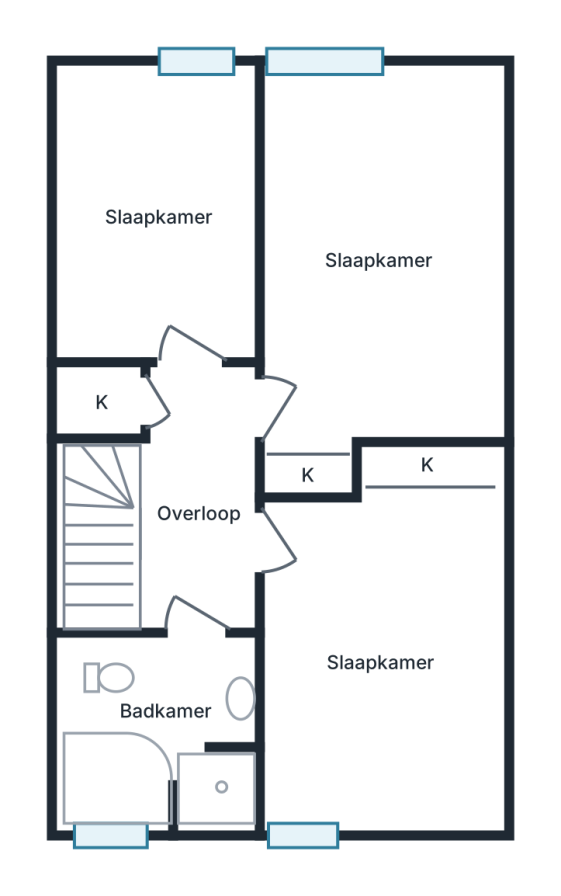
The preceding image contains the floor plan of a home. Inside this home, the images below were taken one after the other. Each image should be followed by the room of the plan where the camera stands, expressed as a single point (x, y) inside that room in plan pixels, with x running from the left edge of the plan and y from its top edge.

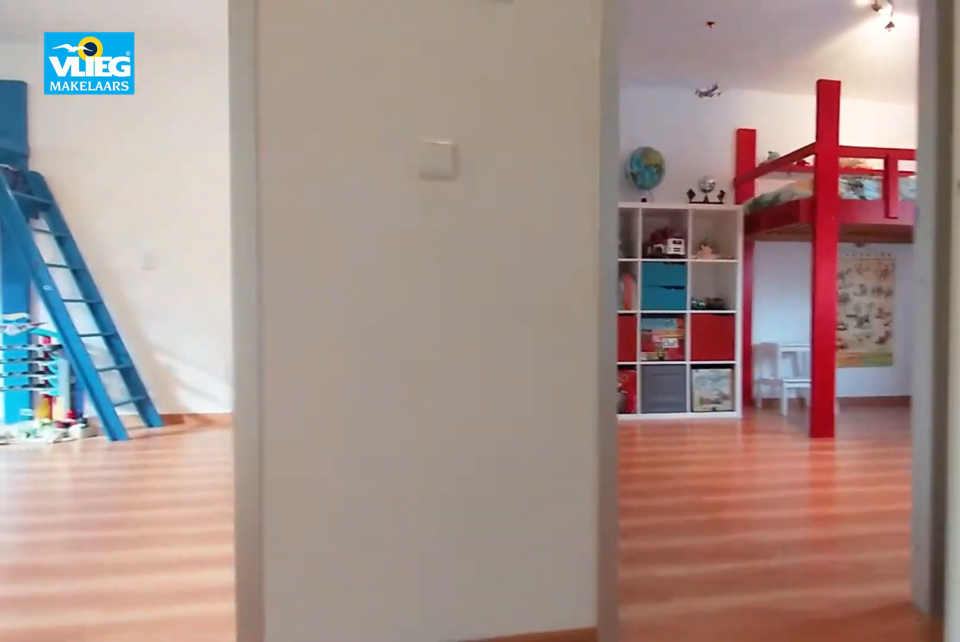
(197, 498)
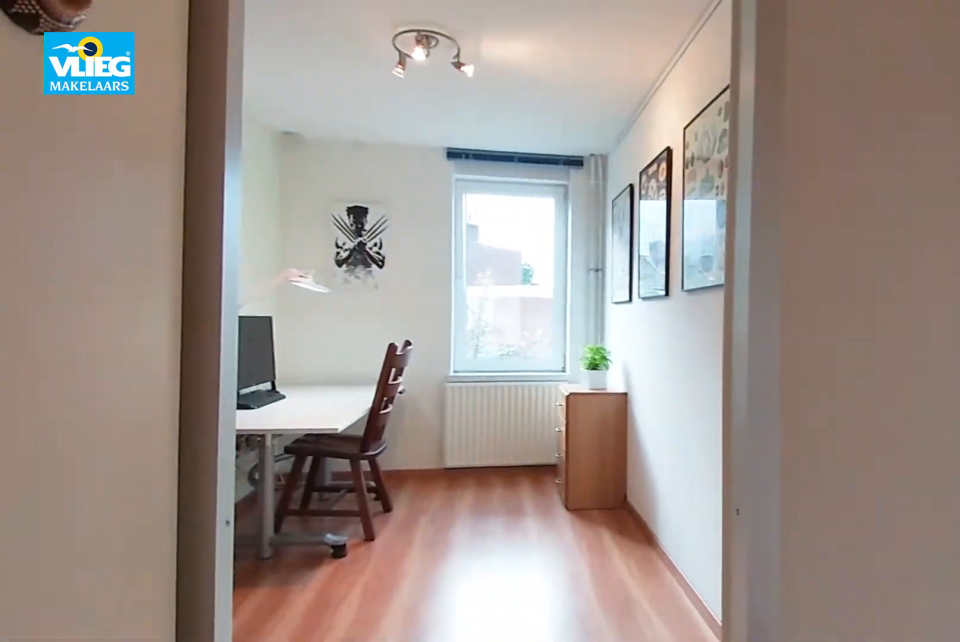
(197, 498)
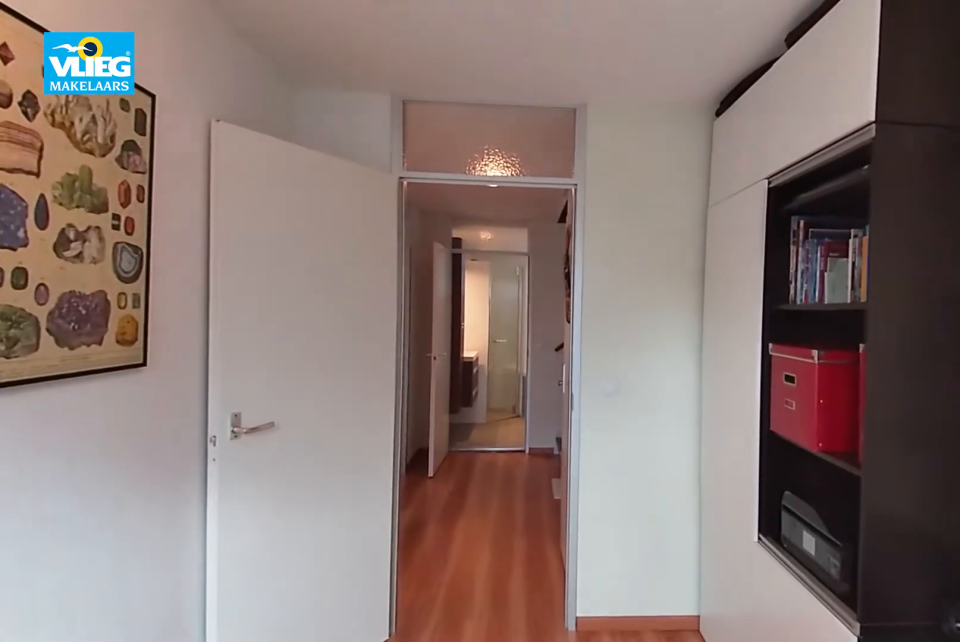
(143, 219)
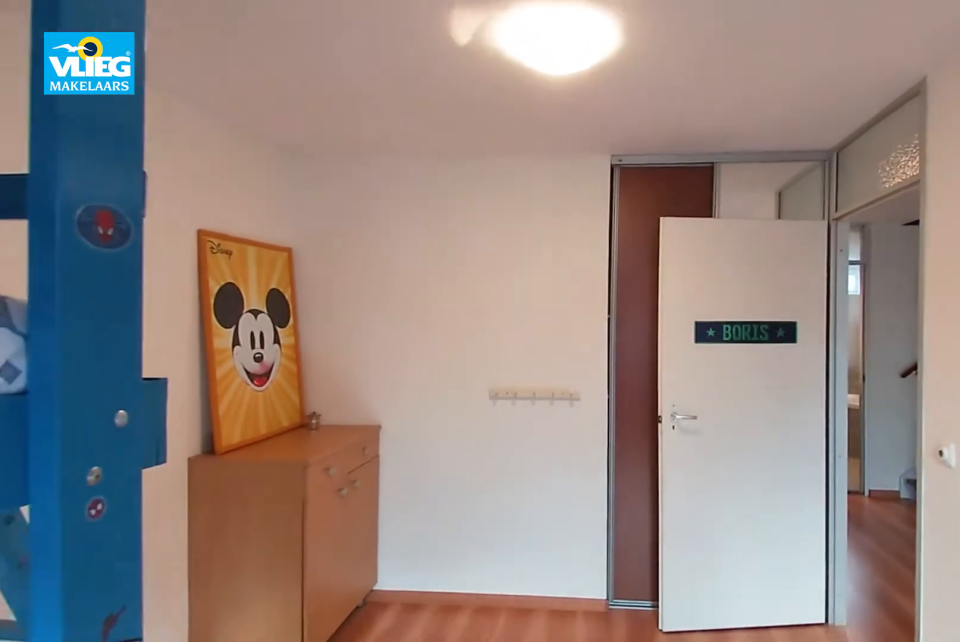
(413, 105)
